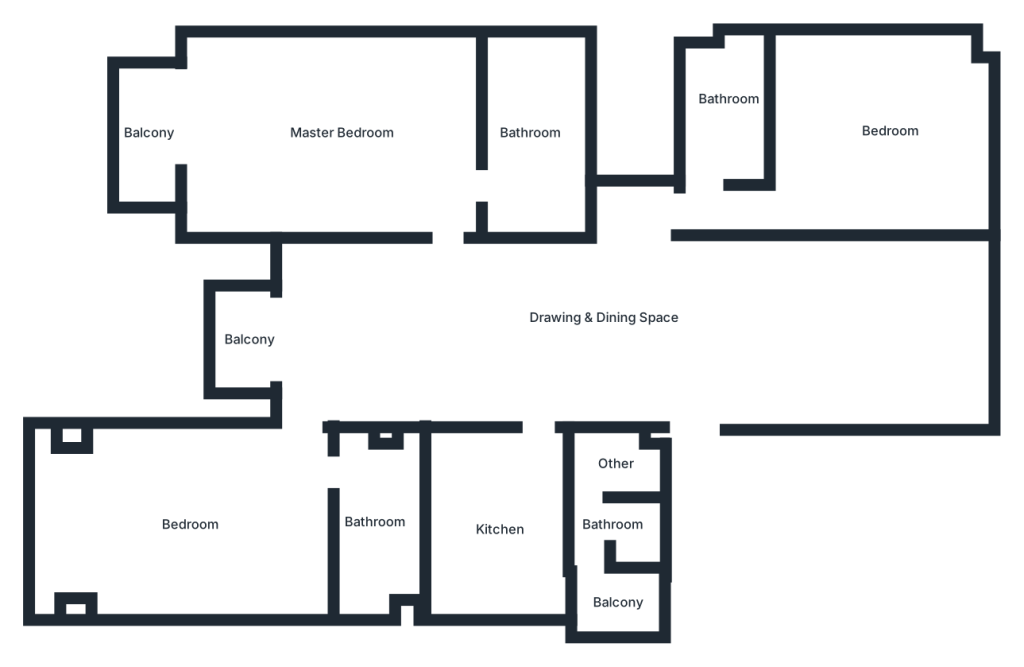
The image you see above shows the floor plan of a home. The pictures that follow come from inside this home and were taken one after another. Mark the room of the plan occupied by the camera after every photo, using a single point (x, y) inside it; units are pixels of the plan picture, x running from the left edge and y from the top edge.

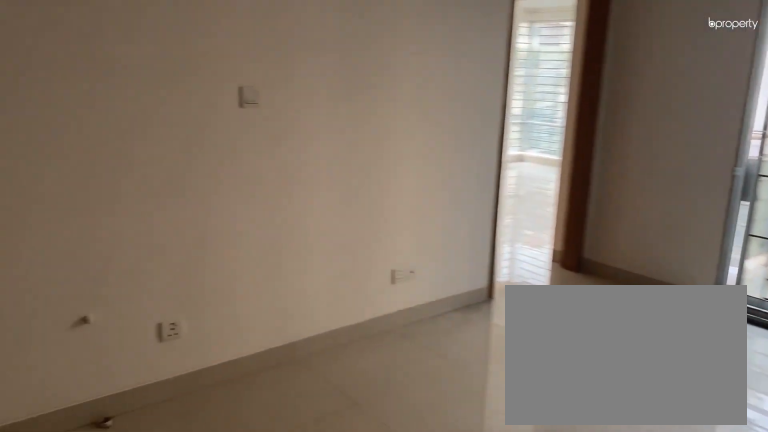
(381, 322)
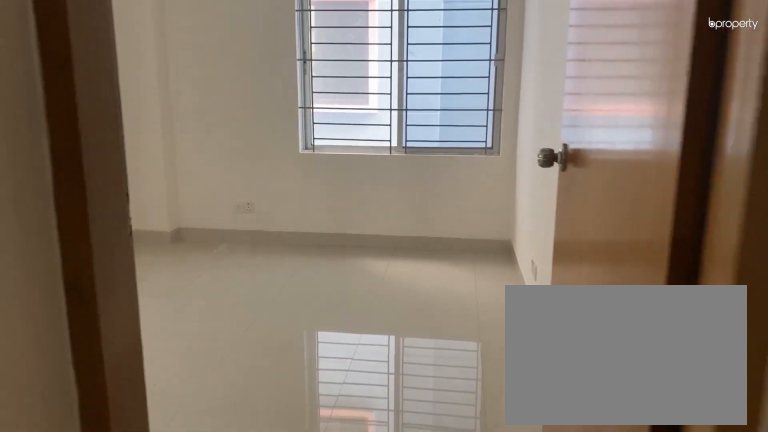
(738, 210)
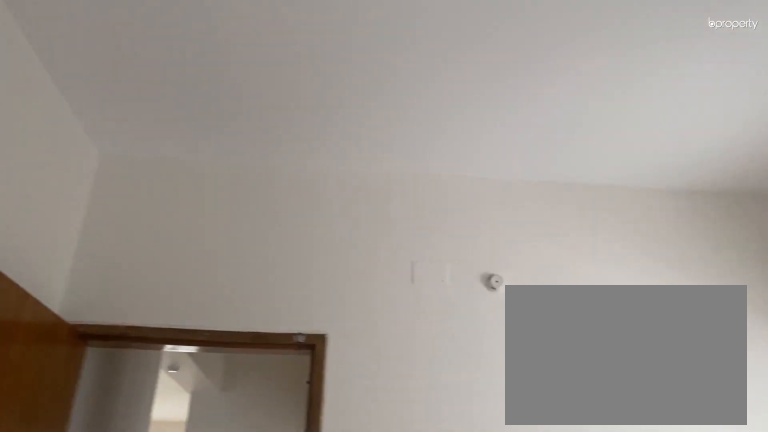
(850, 132)
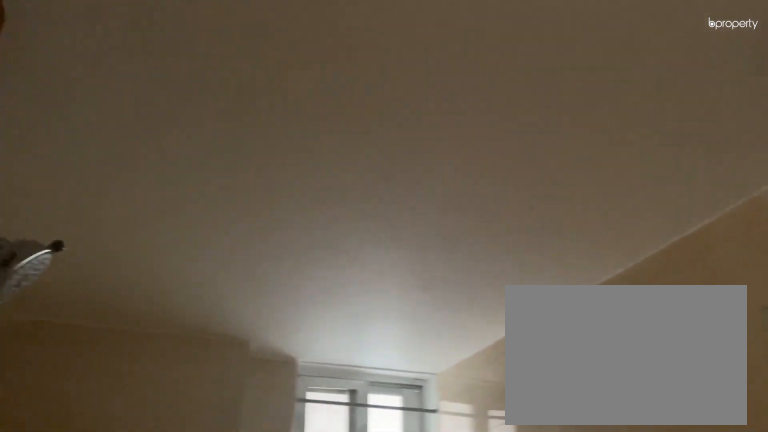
(725, 121)
